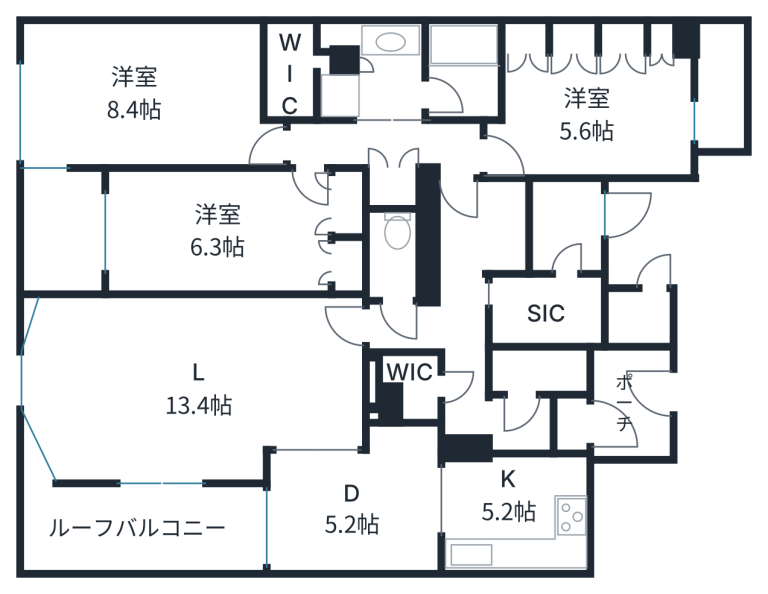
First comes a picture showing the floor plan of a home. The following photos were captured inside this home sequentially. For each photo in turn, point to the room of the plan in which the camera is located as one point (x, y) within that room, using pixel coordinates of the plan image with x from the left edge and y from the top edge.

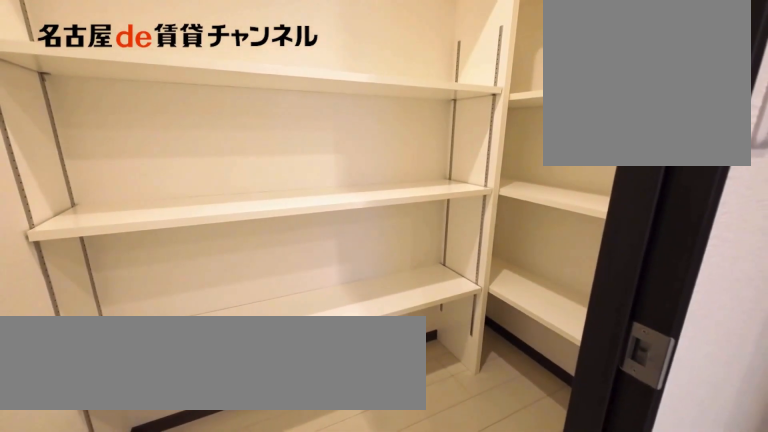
(538, 372)
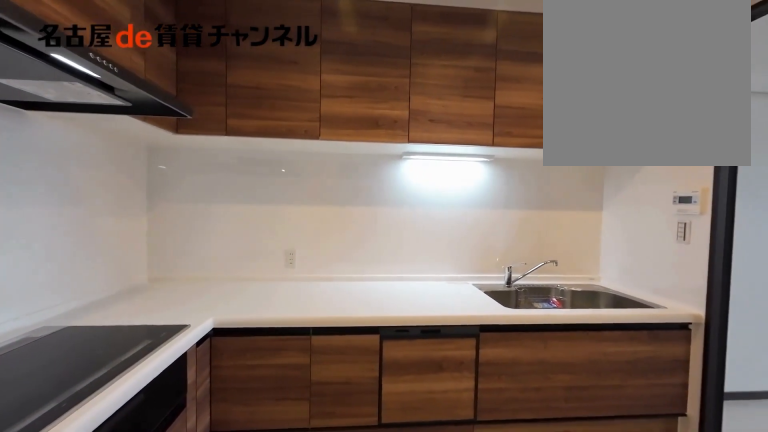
(516, 513)
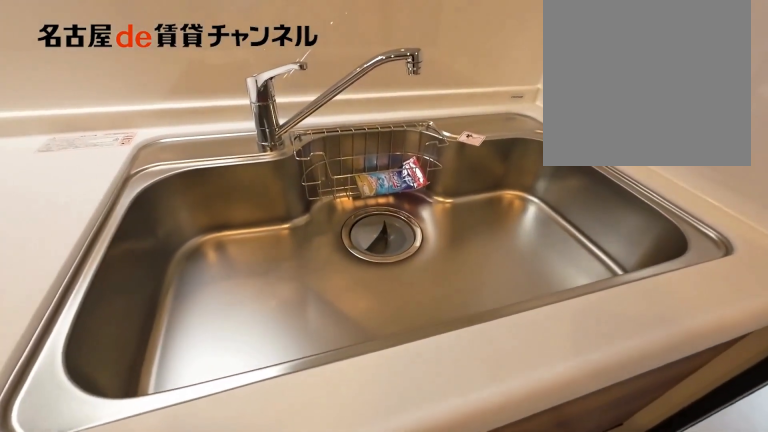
(516, 513)
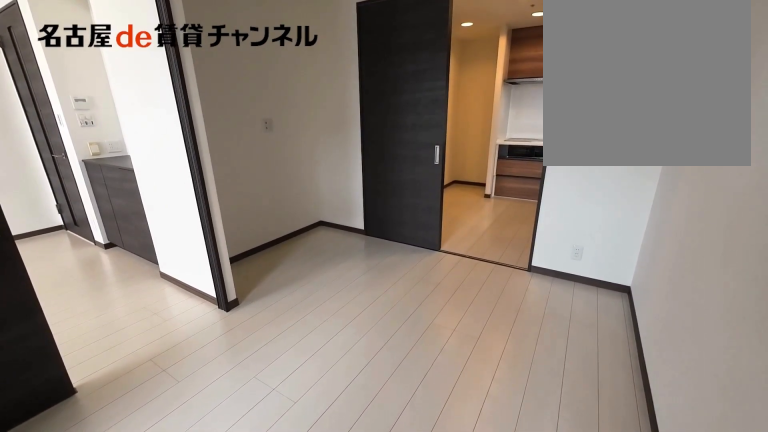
(357, 505)
